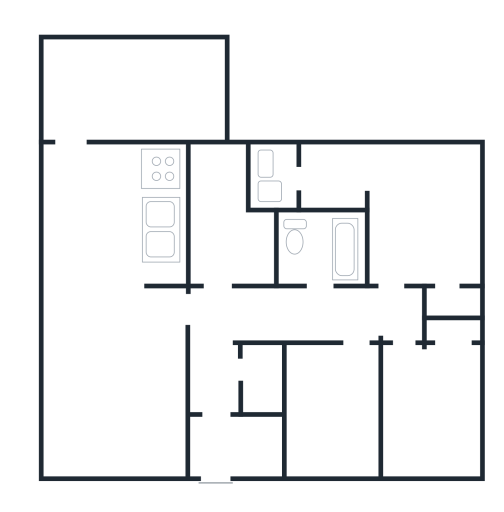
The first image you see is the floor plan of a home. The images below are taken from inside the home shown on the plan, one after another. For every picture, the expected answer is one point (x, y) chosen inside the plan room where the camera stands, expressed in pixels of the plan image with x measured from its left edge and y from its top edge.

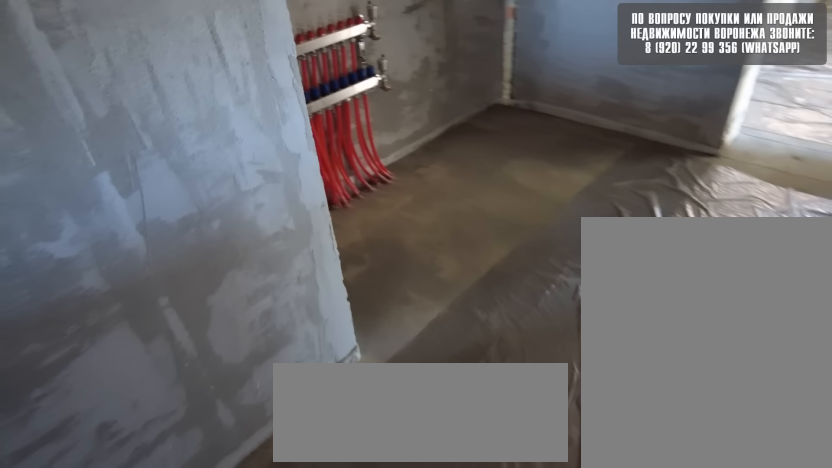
(236, 256)
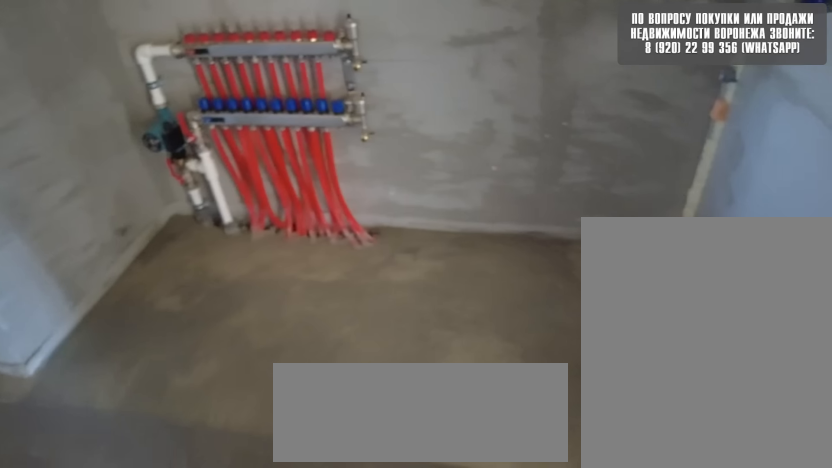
(235, 256)
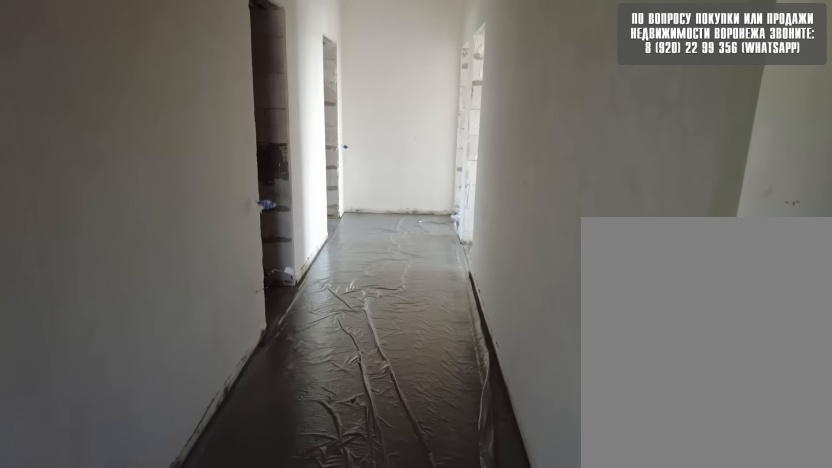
(225, 331)
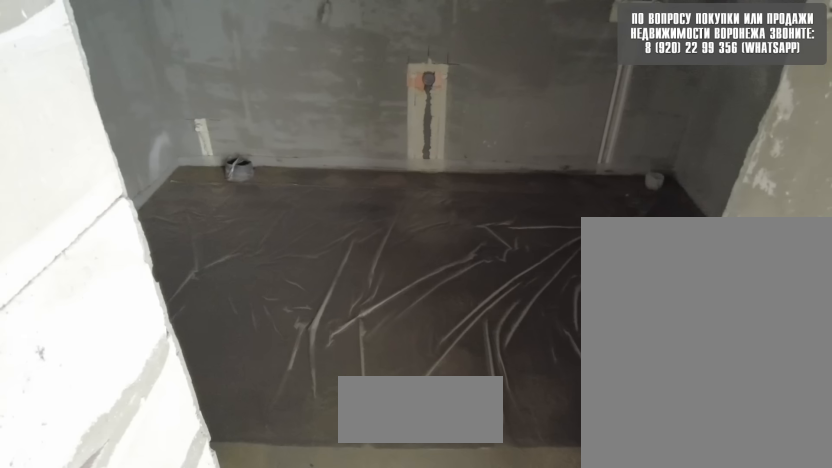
(334, 330)
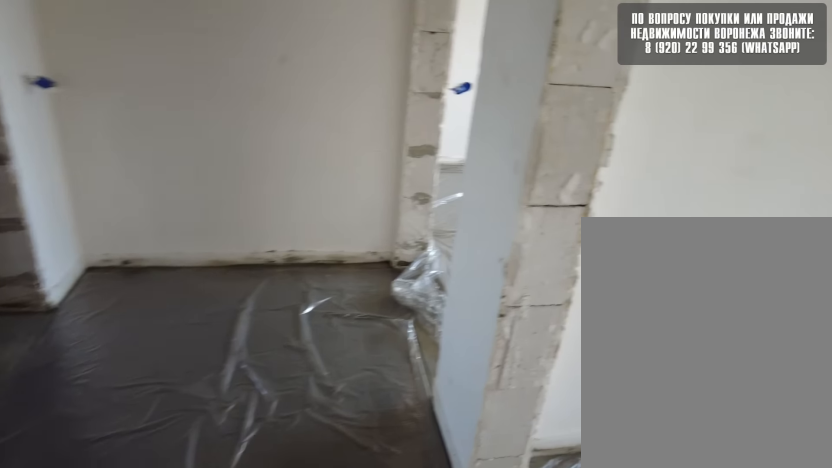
(335, 325)
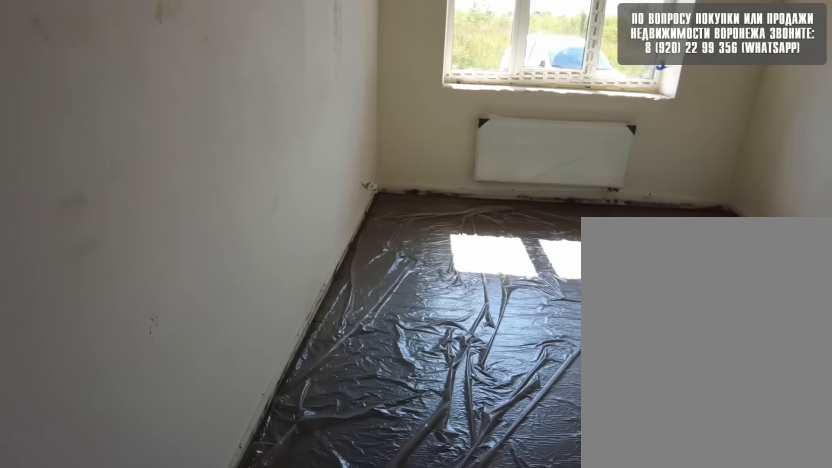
(341, 361)
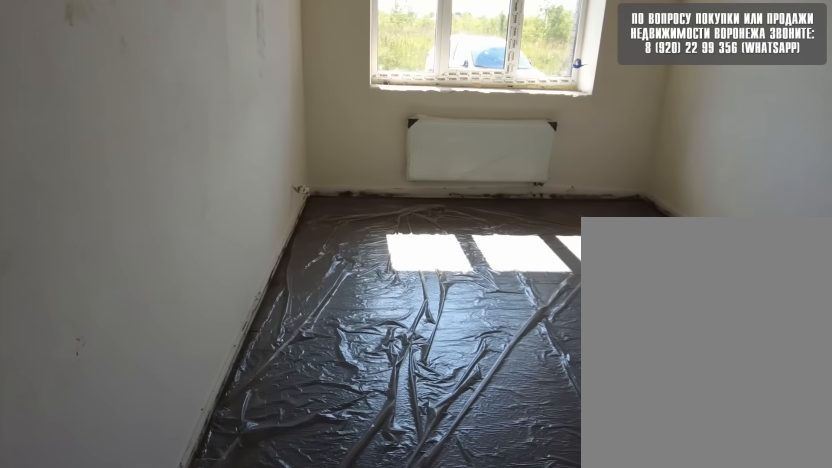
(343, 379)
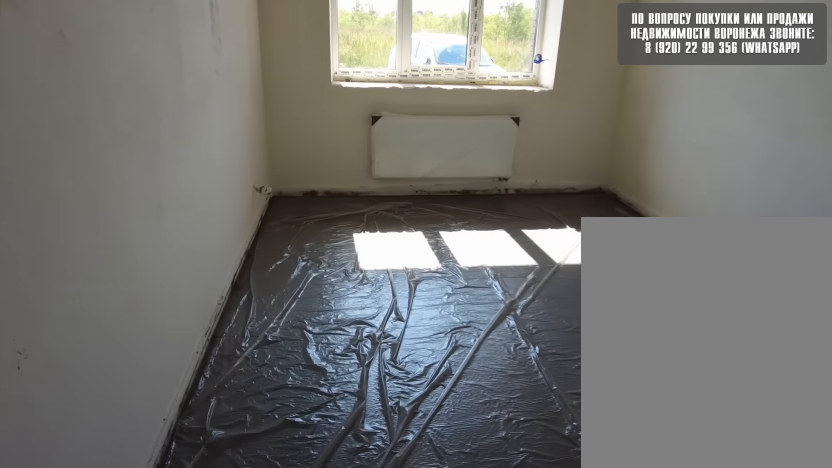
(346, 395)
